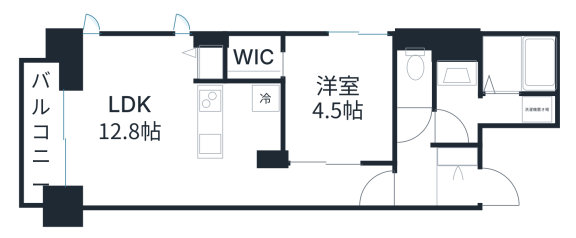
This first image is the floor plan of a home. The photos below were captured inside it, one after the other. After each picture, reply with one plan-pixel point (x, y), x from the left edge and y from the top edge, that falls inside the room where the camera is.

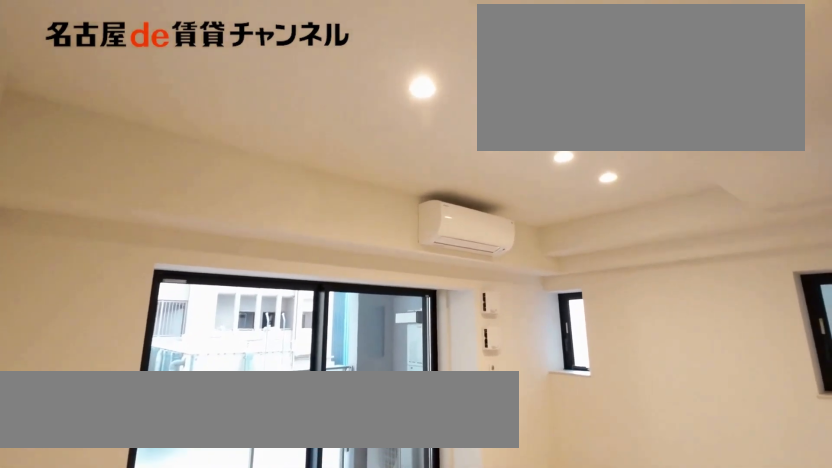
(129, 120)
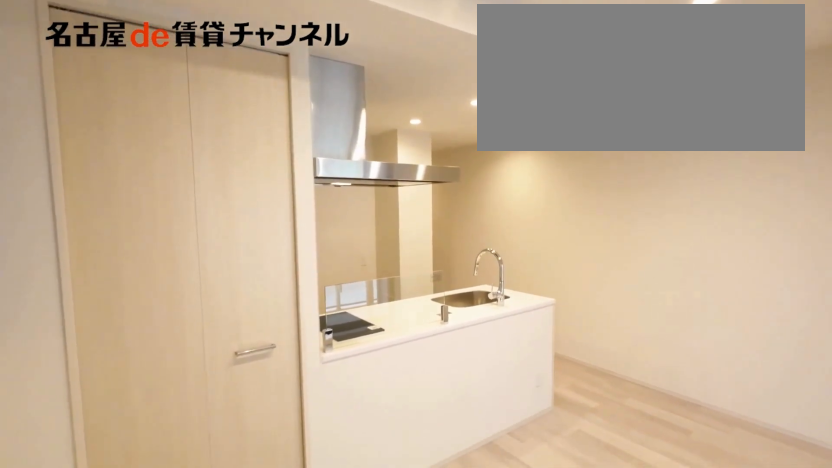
(129, 120)
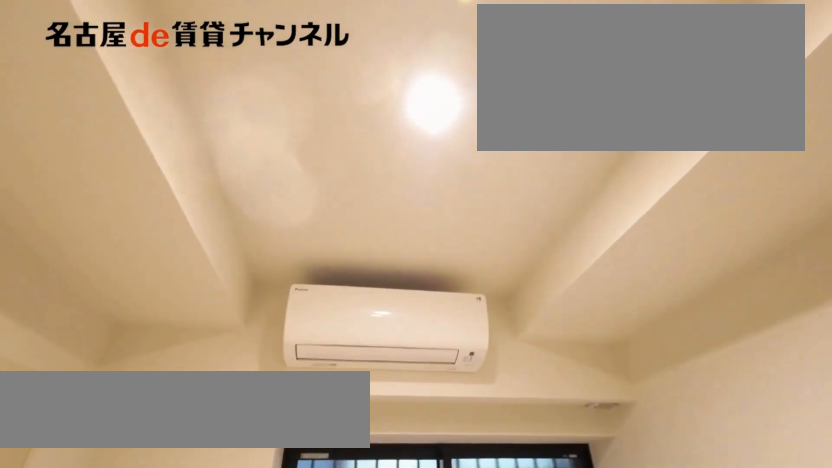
(338, 99)
